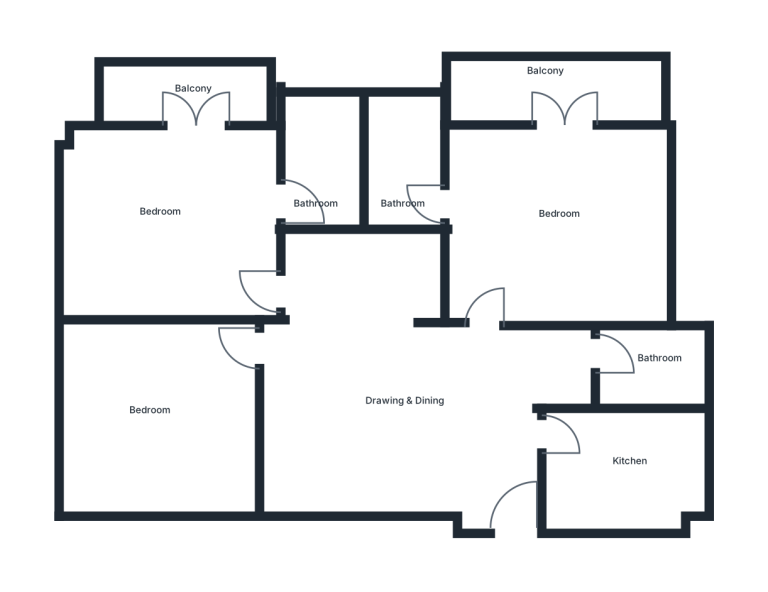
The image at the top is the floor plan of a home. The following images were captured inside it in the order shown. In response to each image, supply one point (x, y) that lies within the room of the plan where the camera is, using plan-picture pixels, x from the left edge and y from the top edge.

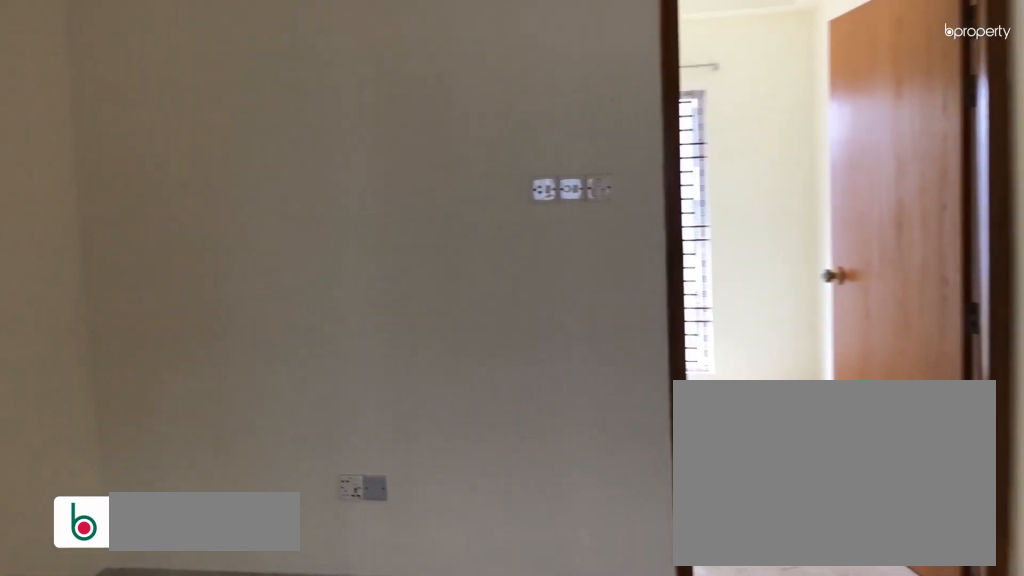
(406, 417)
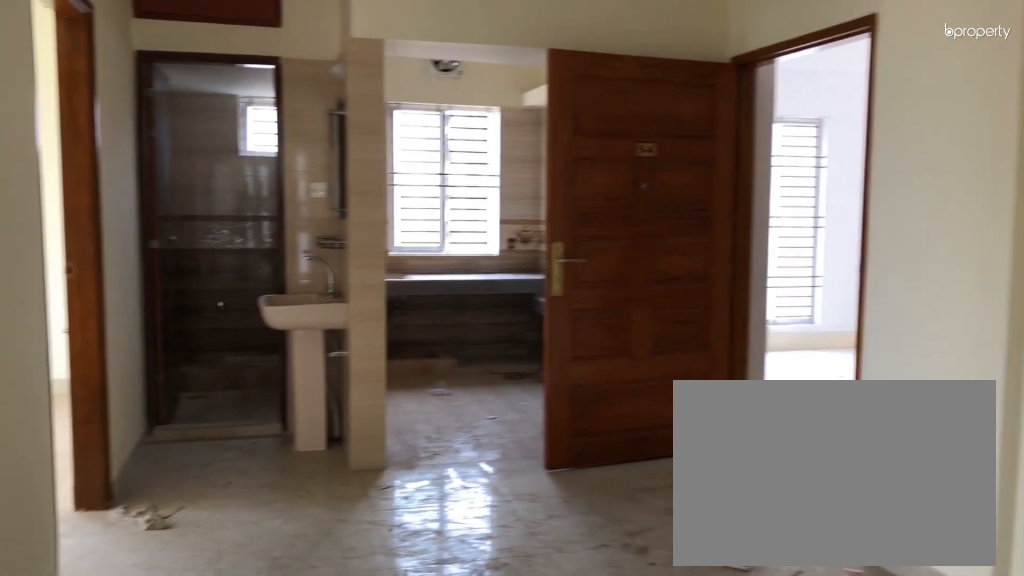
(406, 417)
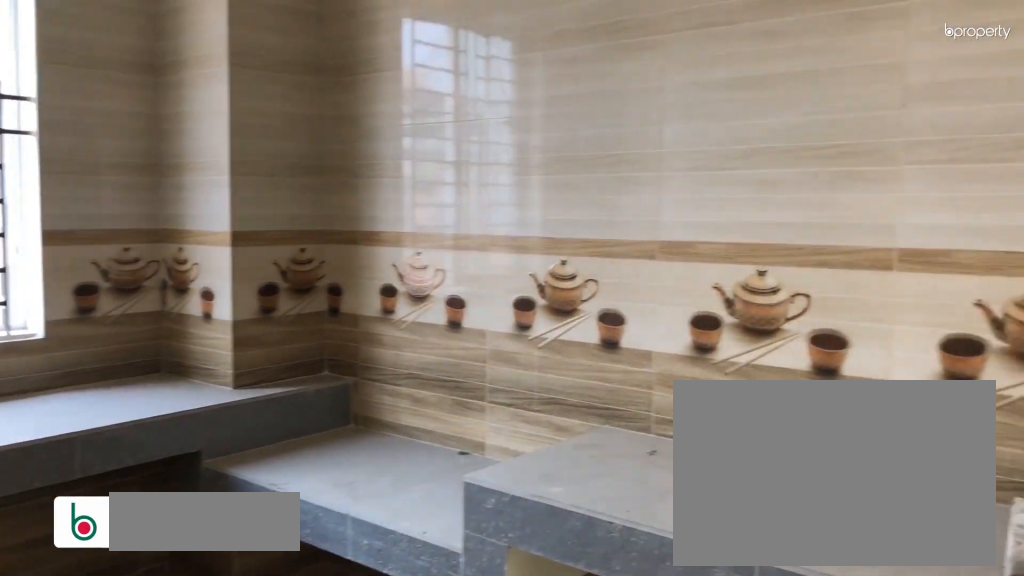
(620, 461)
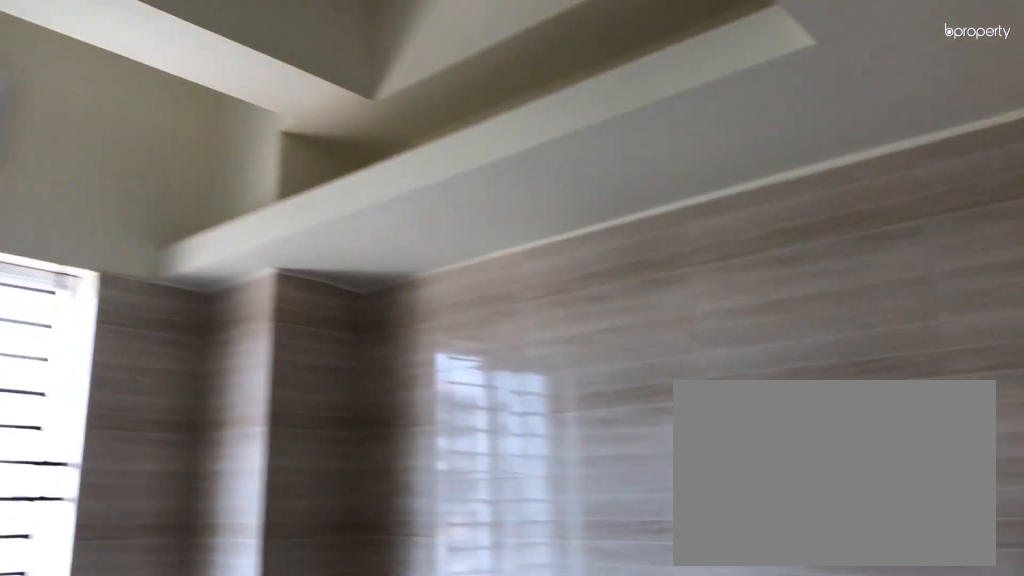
(620, 461)
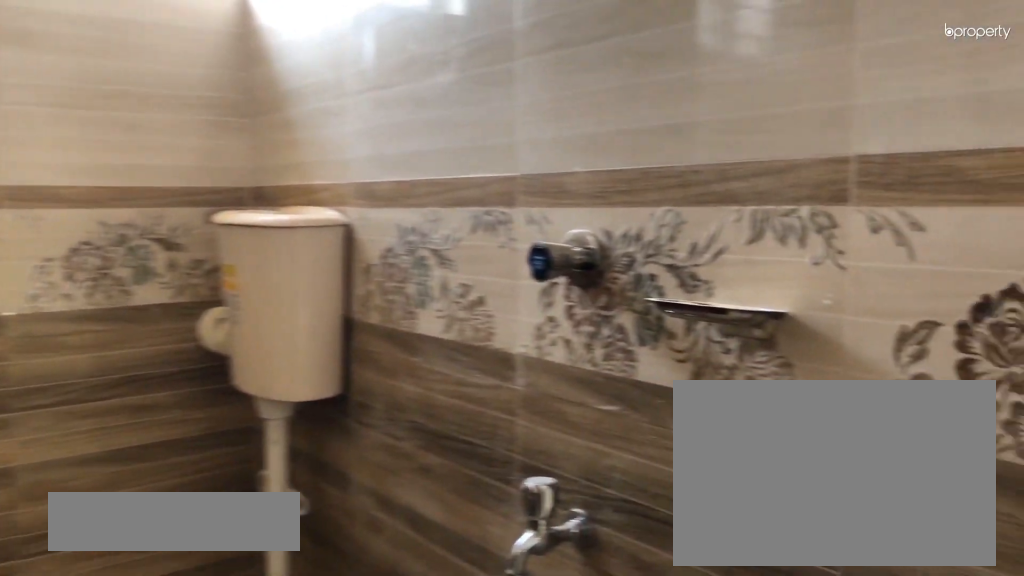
(650, 358)
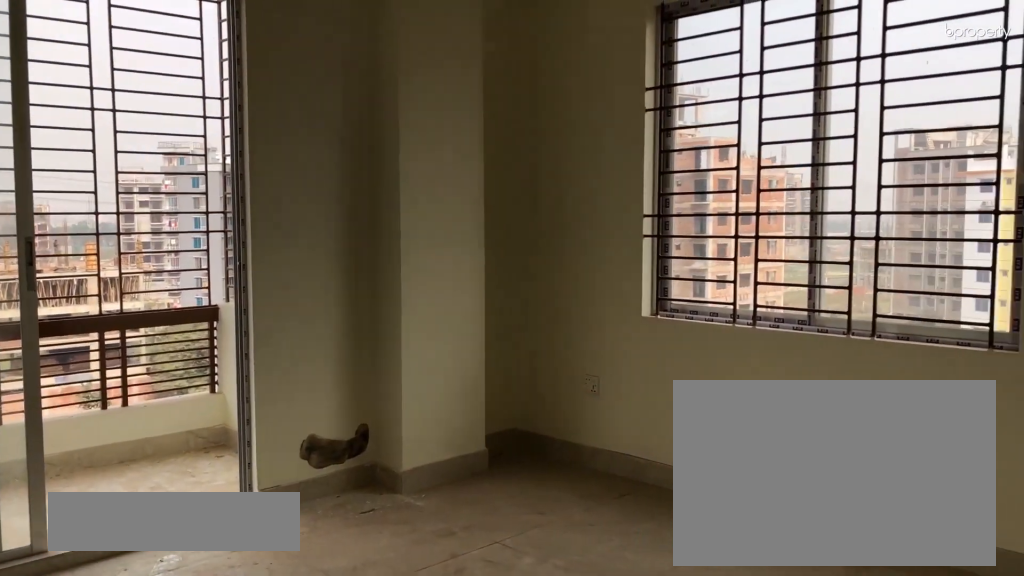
(563, 202)
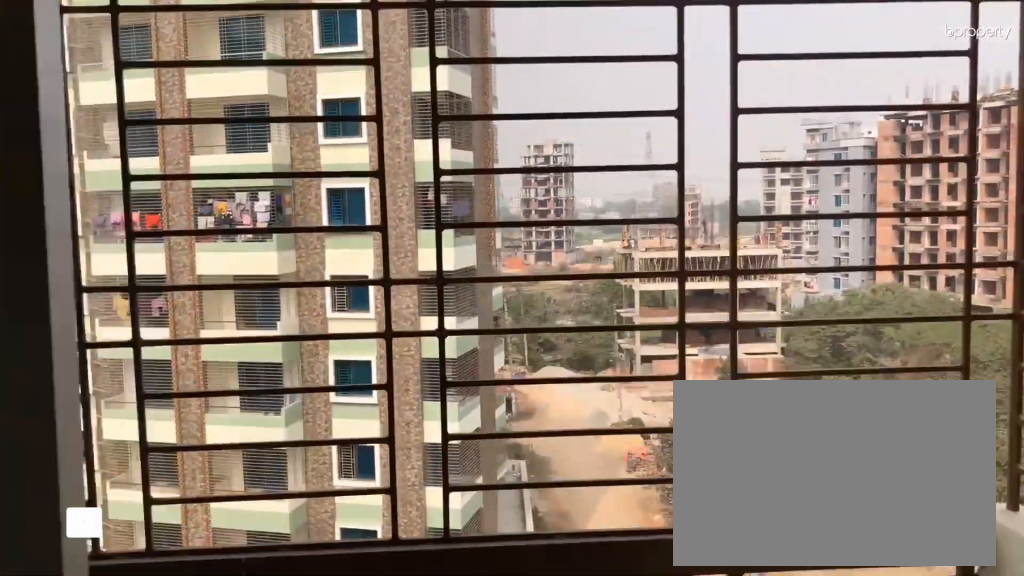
(561, 78)
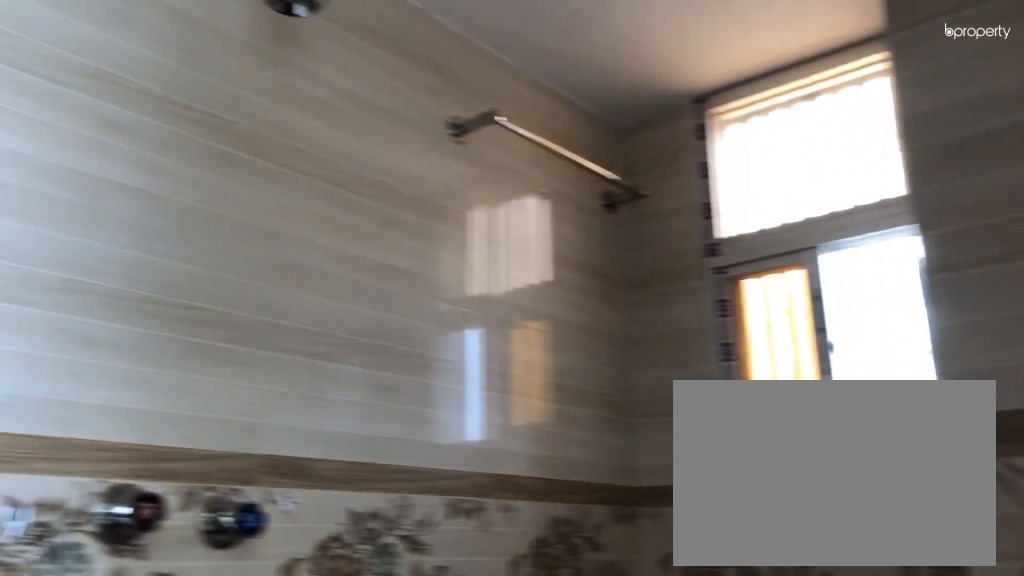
(402, 155)
